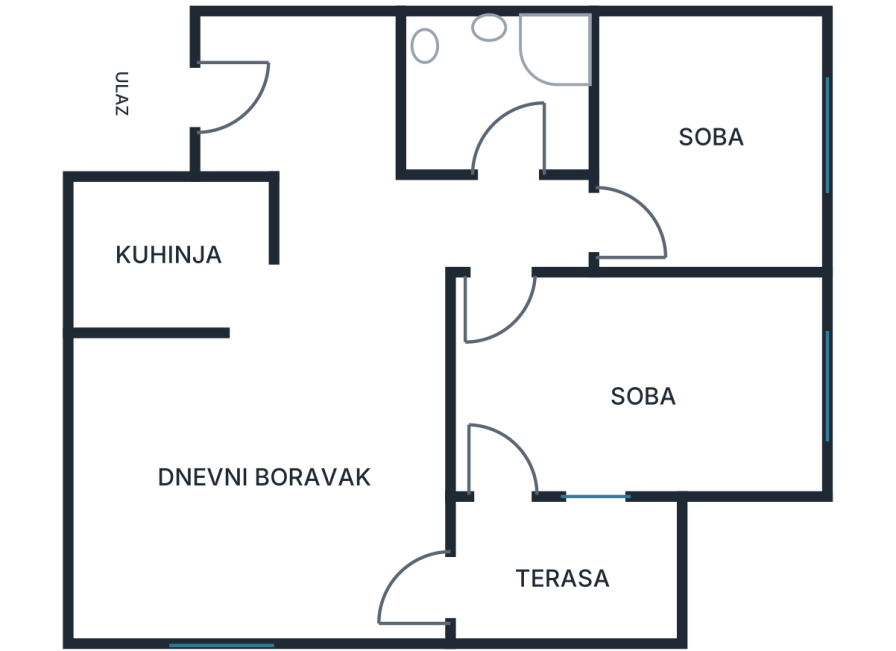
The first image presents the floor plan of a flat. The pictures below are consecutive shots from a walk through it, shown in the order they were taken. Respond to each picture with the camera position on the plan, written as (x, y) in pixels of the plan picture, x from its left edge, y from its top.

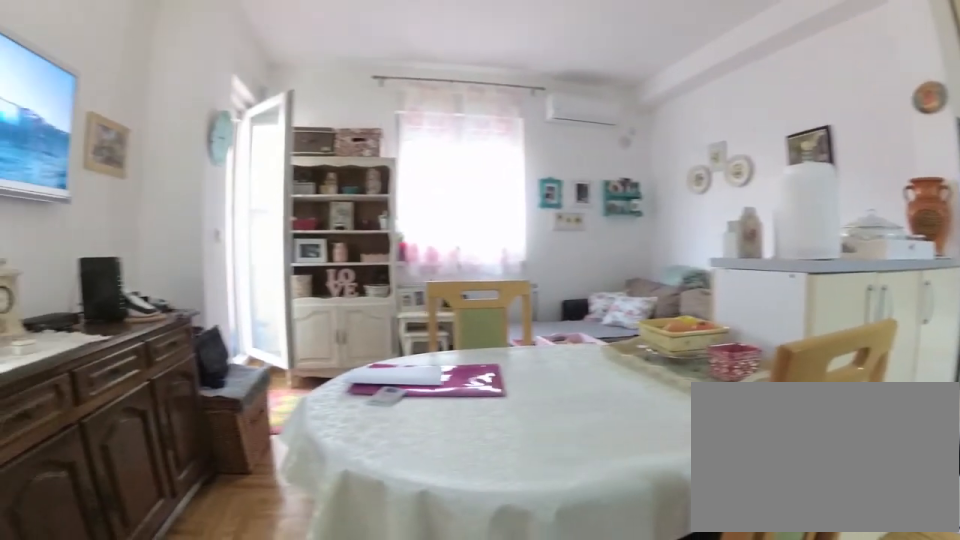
(352, 253)
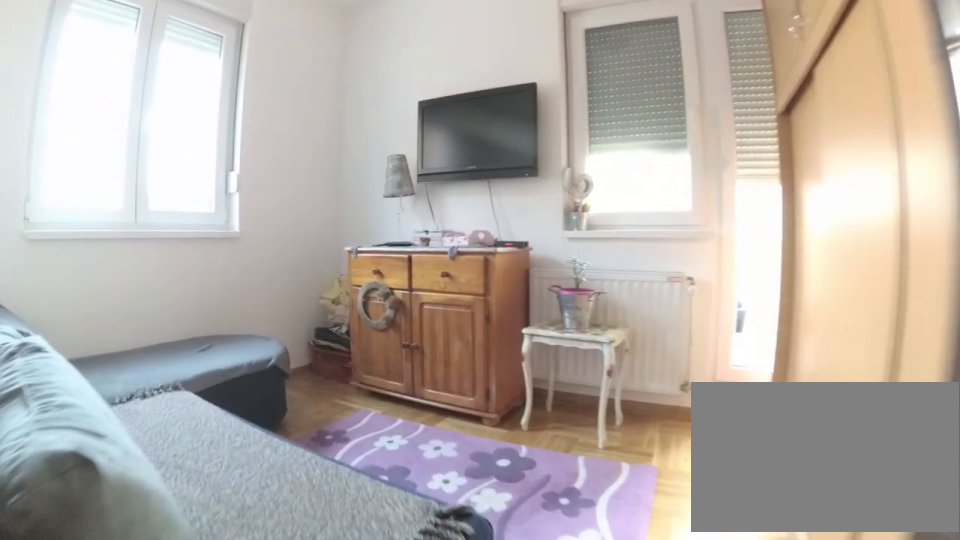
(487, 276)
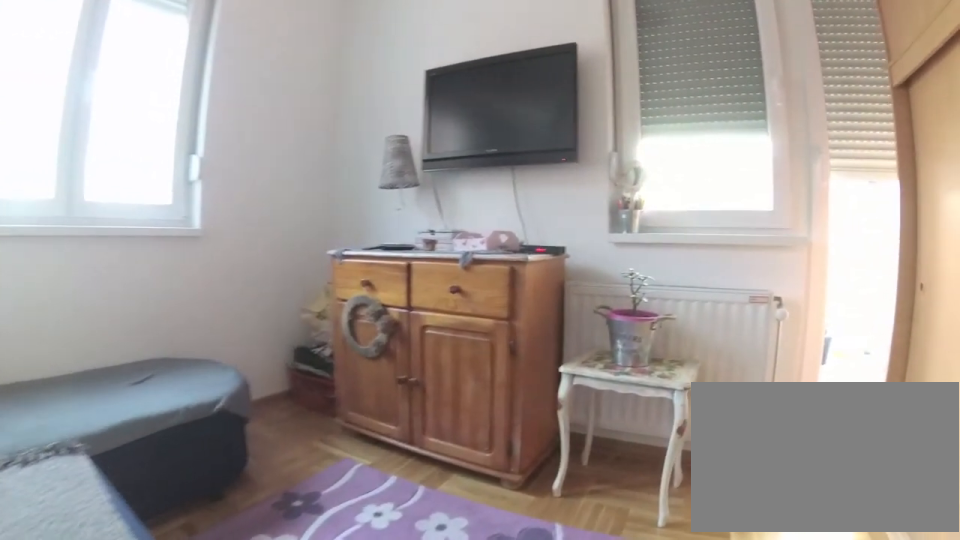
(490, 319)
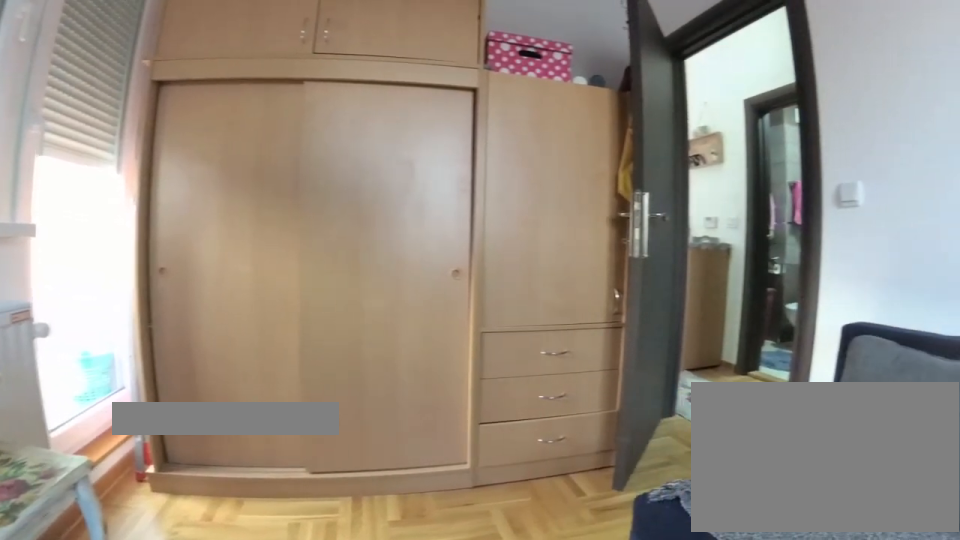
(687, 413)
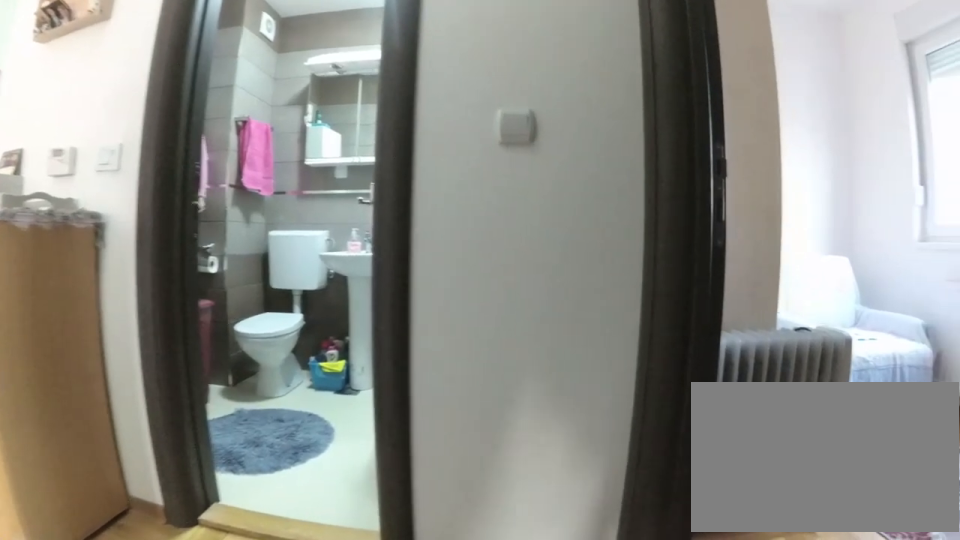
(521, 298)
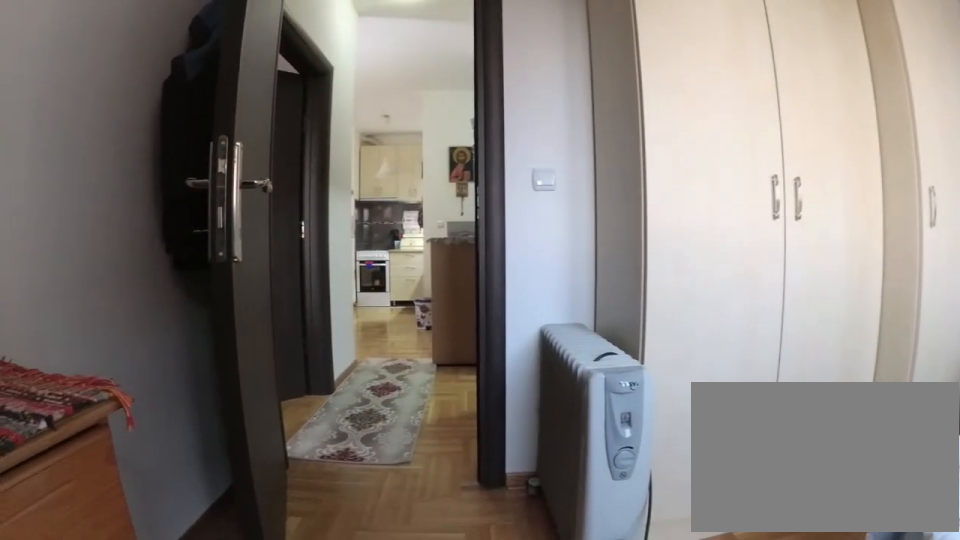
(812, 217)
